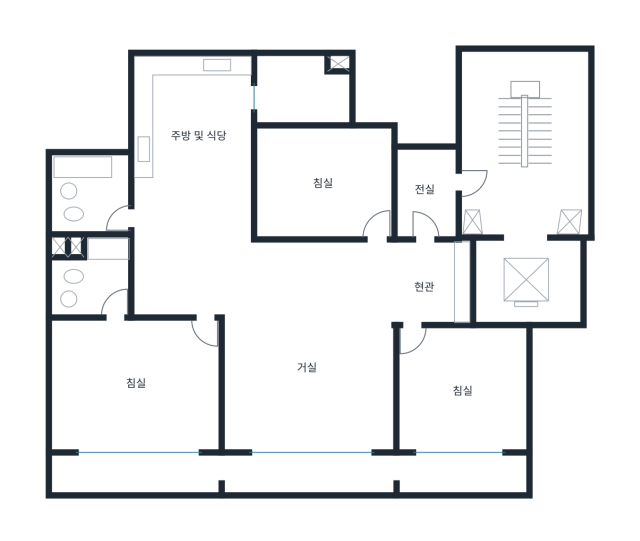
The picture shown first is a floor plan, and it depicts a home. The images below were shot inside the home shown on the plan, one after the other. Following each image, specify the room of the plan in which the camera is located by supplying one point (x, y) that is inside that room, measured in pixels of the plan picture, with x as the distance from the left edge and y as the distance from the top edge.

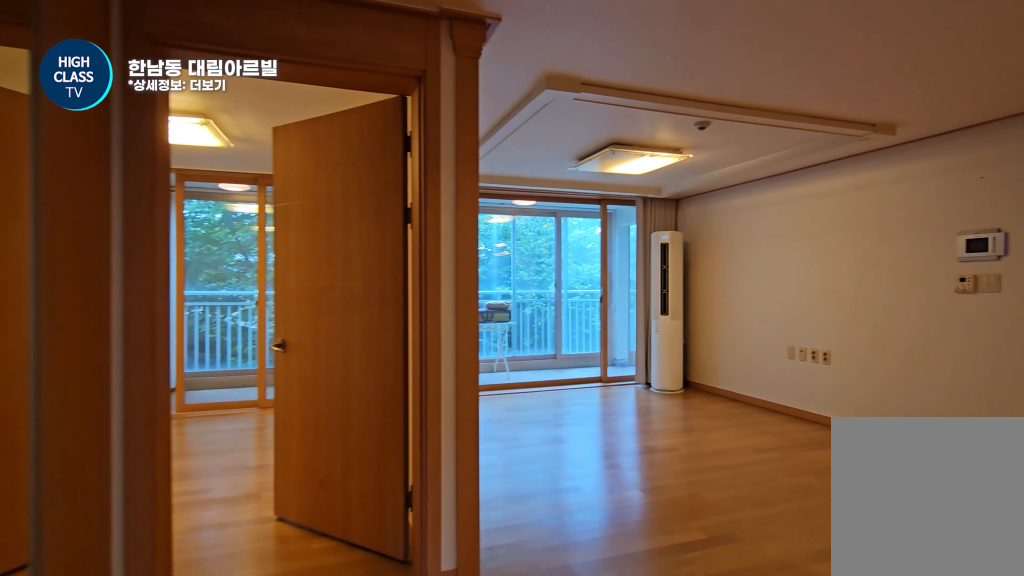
(432, 281)
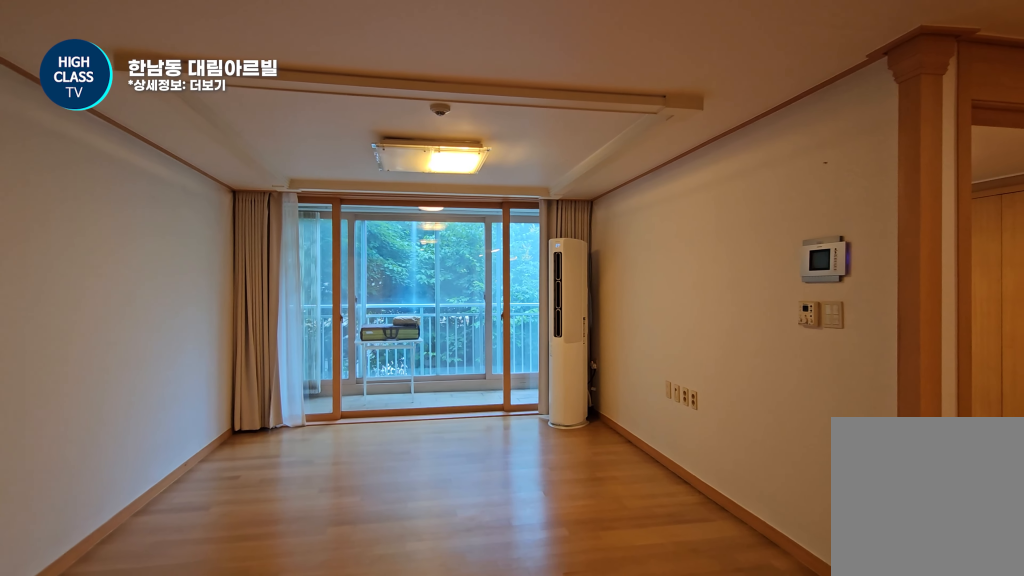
(307, 345)
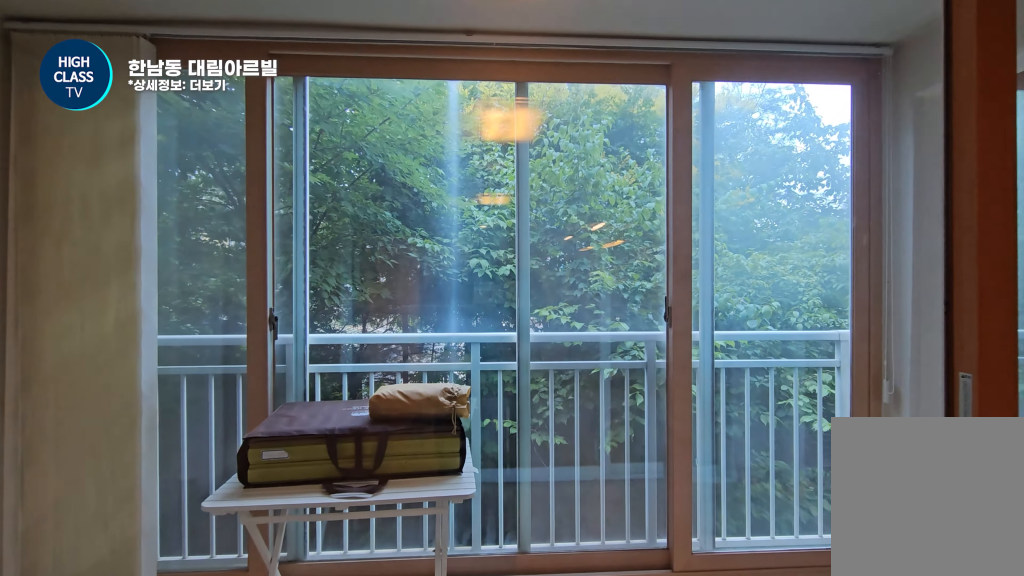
(307, 345)
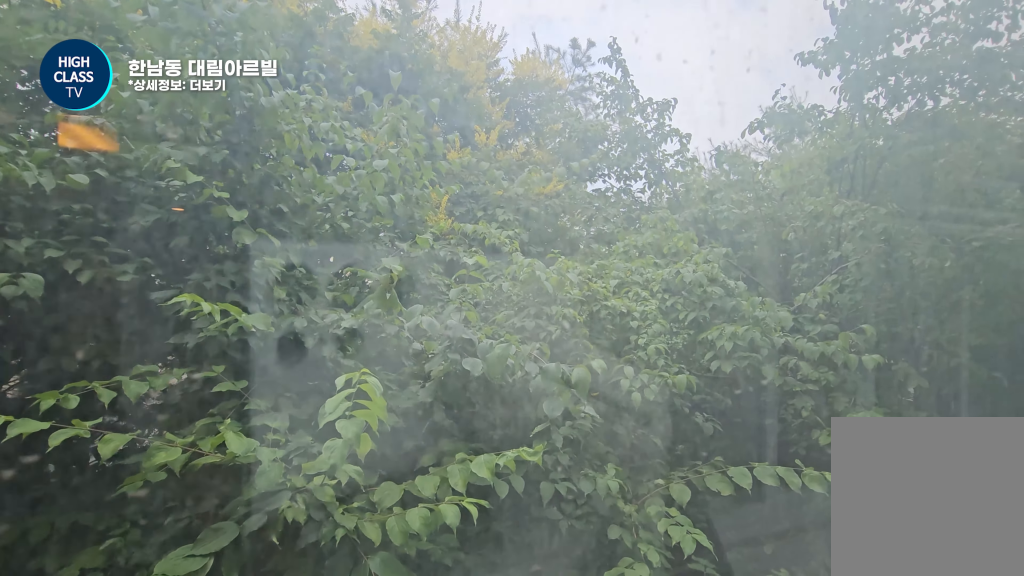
(290, 470)
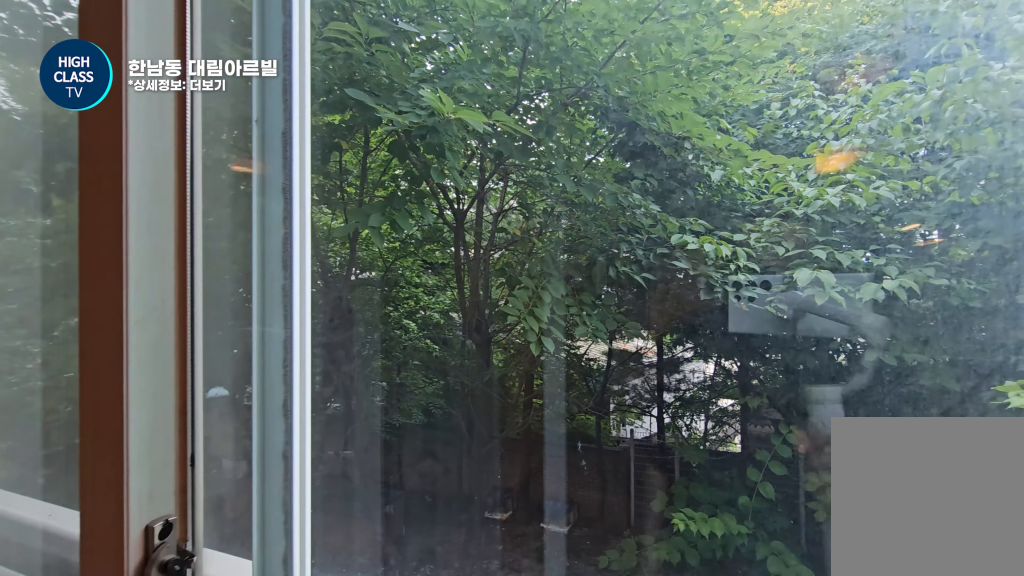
(290, 470)
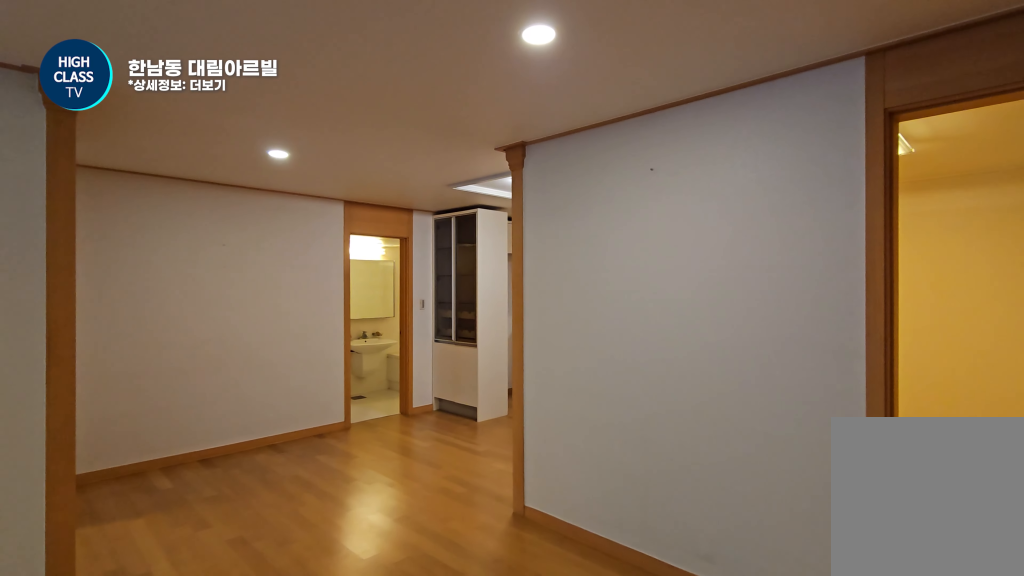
(307, 345)
